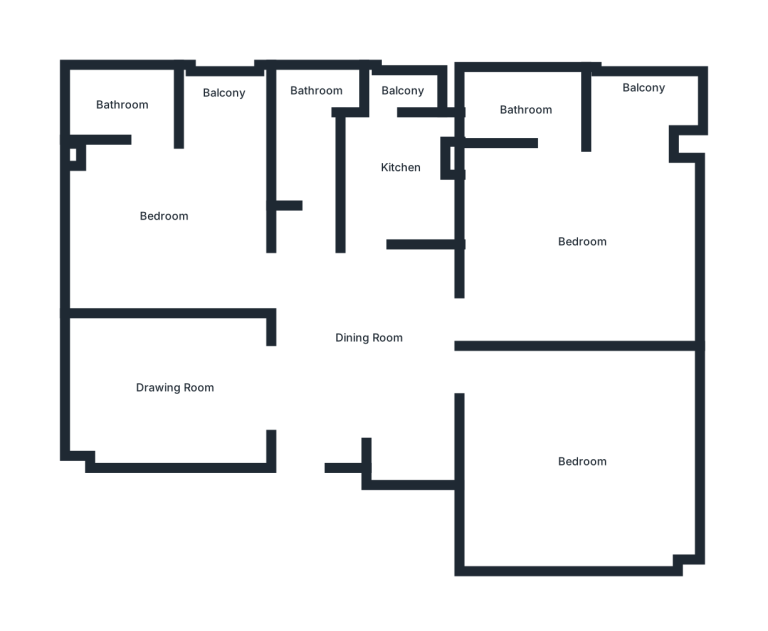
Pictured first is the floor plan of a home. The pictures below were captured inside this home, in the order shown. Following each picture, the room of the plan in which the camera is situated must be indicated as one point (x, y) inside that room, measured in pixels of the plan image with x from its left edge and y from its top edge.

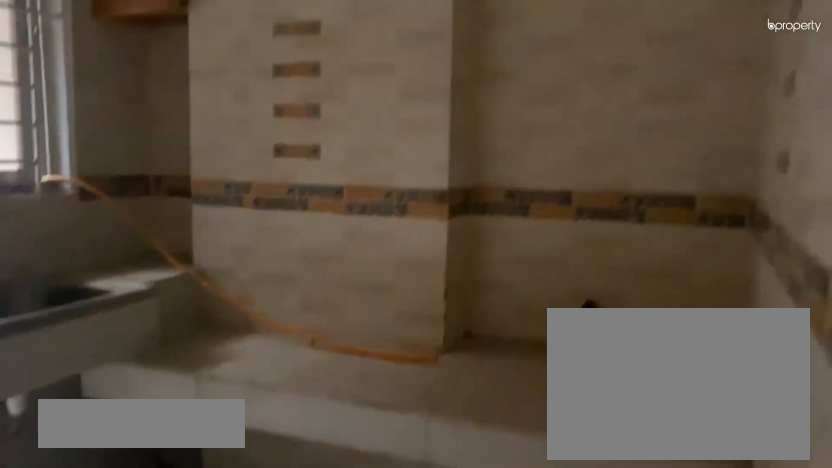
(392, 172)
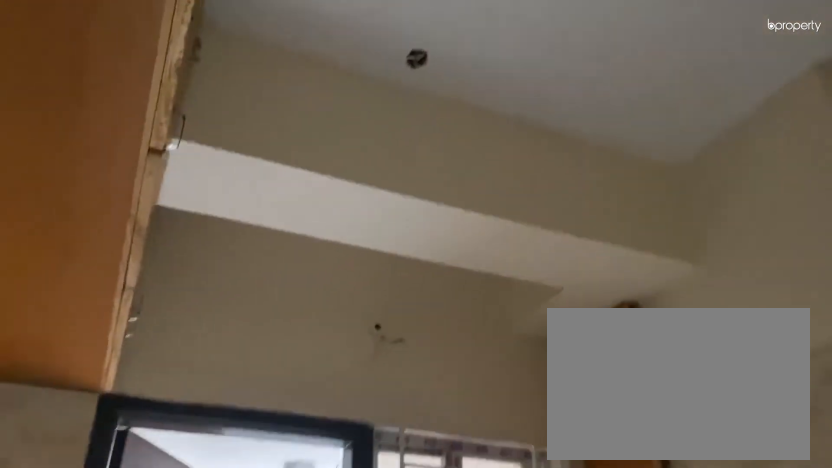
(392, 172)
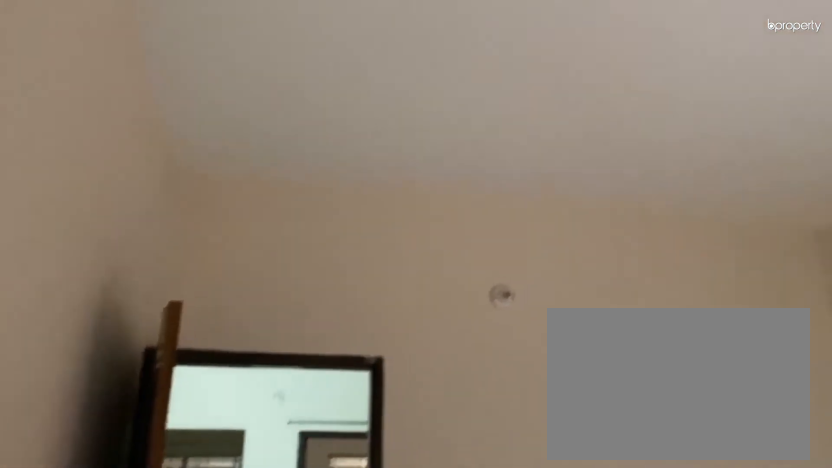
(572, 202)
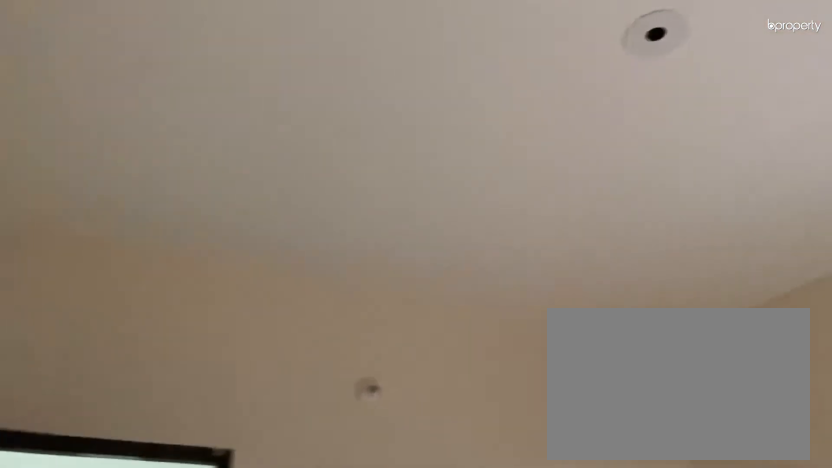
(572, 202)
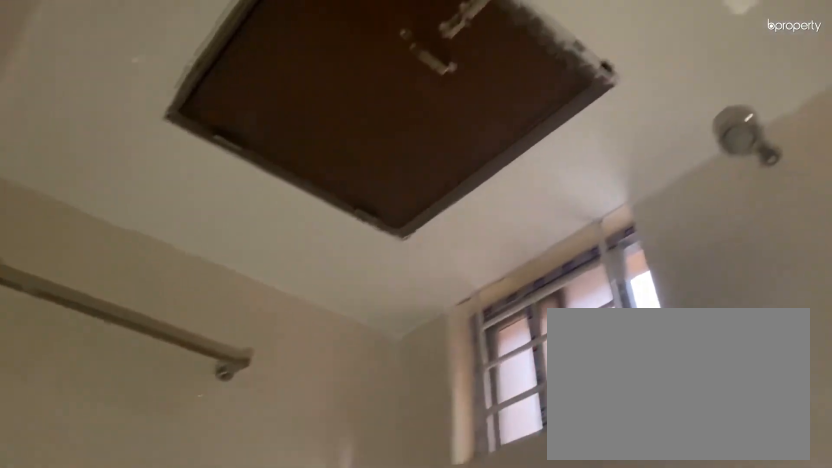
(527, 105)
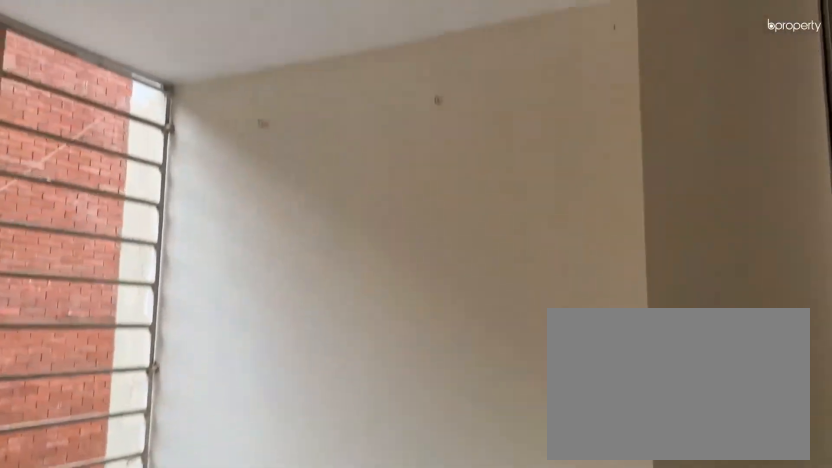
(633, 101)
